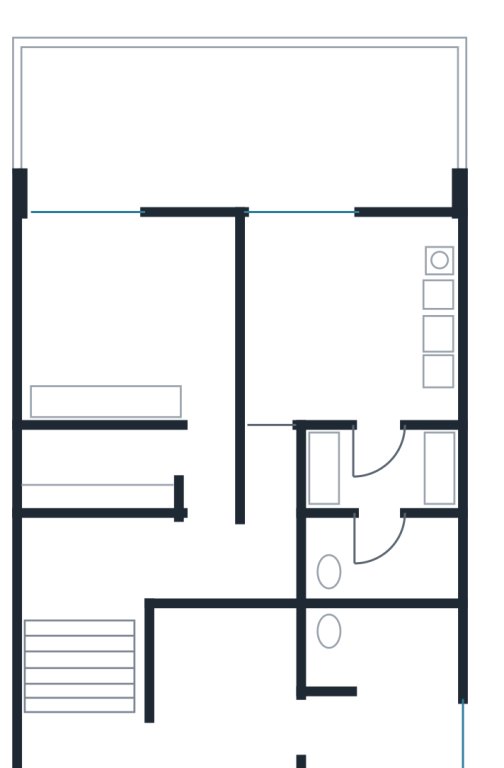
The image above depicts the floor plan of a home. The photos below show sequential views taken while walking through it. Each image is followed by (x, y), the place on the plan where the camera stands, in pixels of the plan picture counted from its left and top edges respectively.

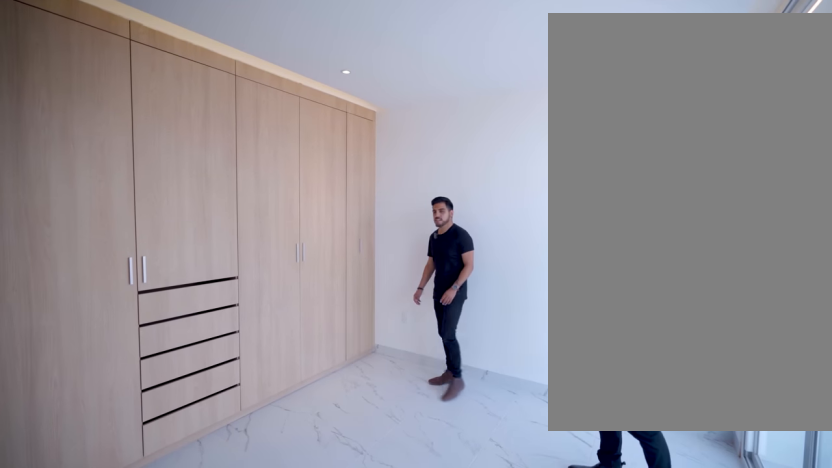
(211, 321)
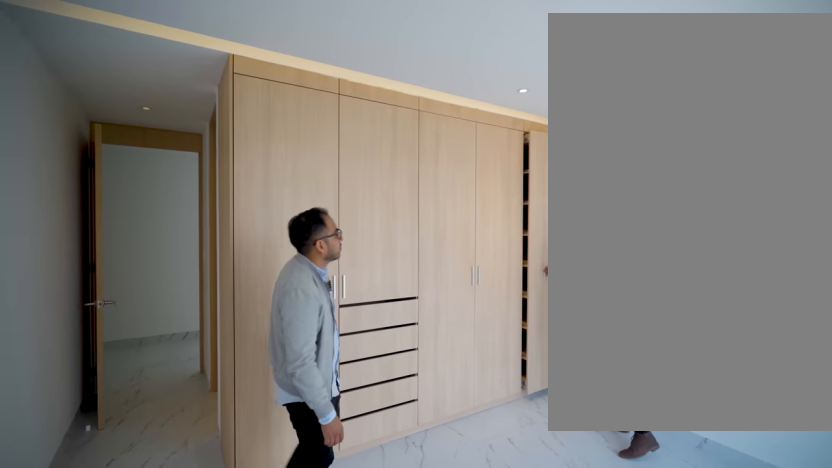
(195, 273)
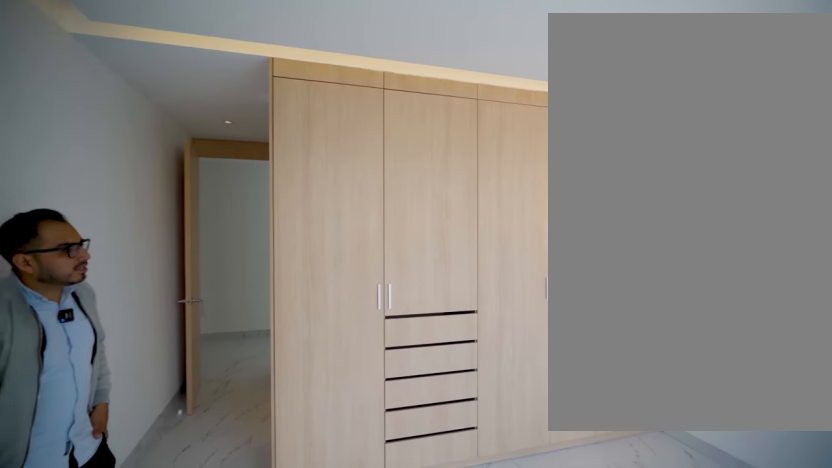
(195, 273)
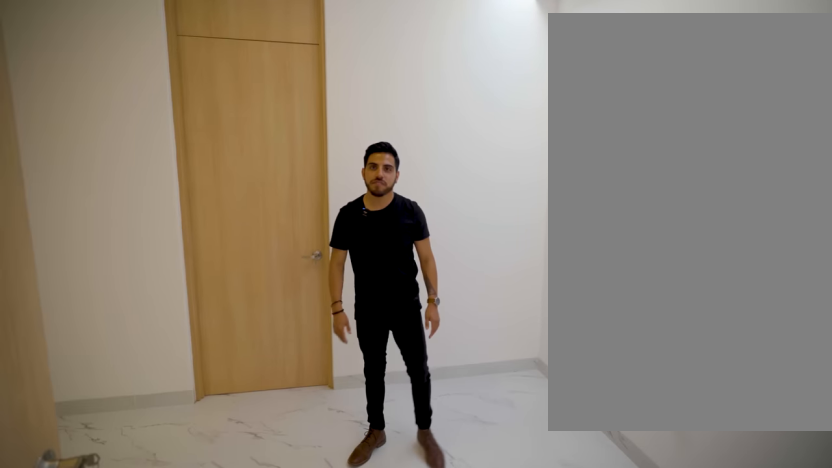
(128, 747)
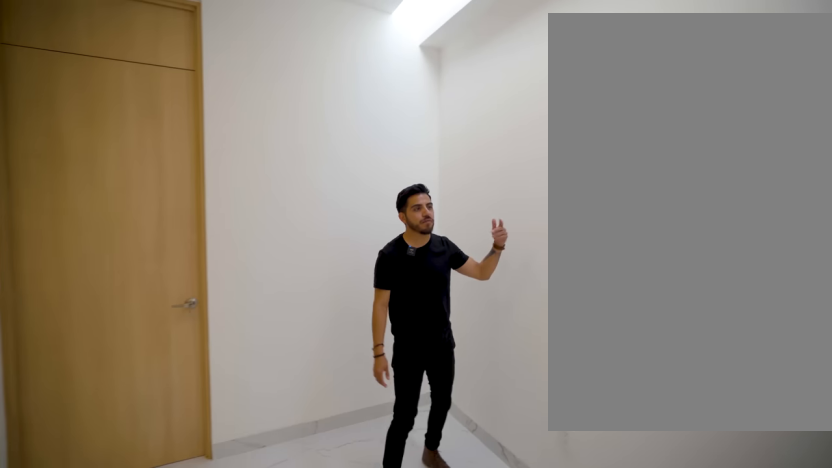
(193, 749)
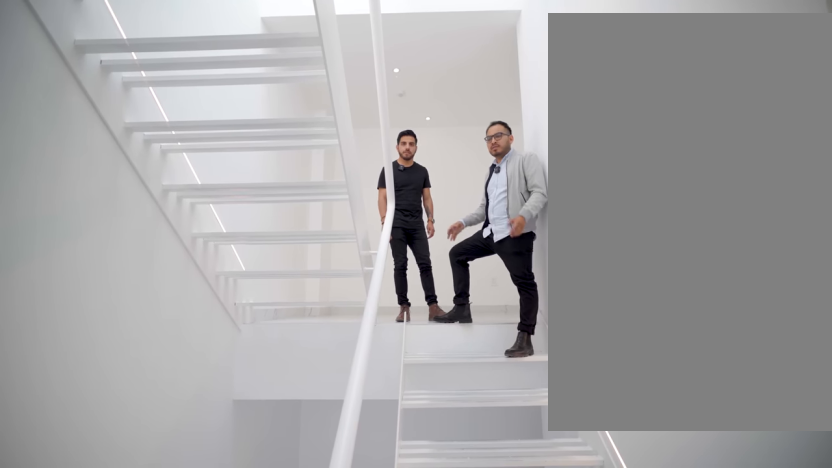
(128, 744)
